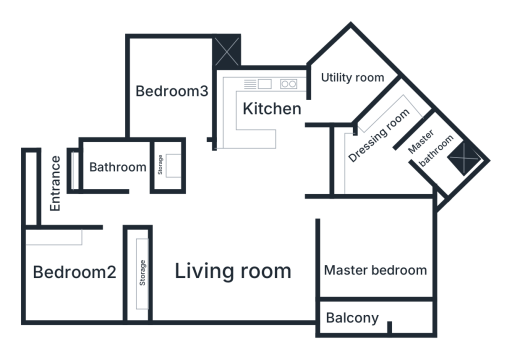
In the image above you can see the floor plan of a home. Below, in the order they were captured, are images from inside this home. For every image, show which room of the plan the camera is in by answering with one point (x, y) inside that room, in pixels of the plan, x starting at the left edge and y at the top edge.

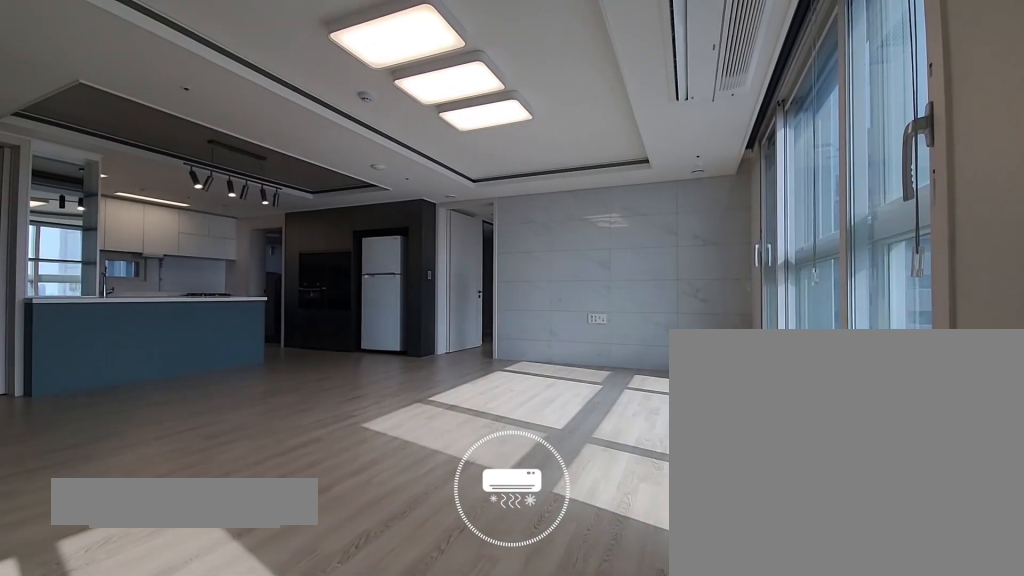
(236, 256)
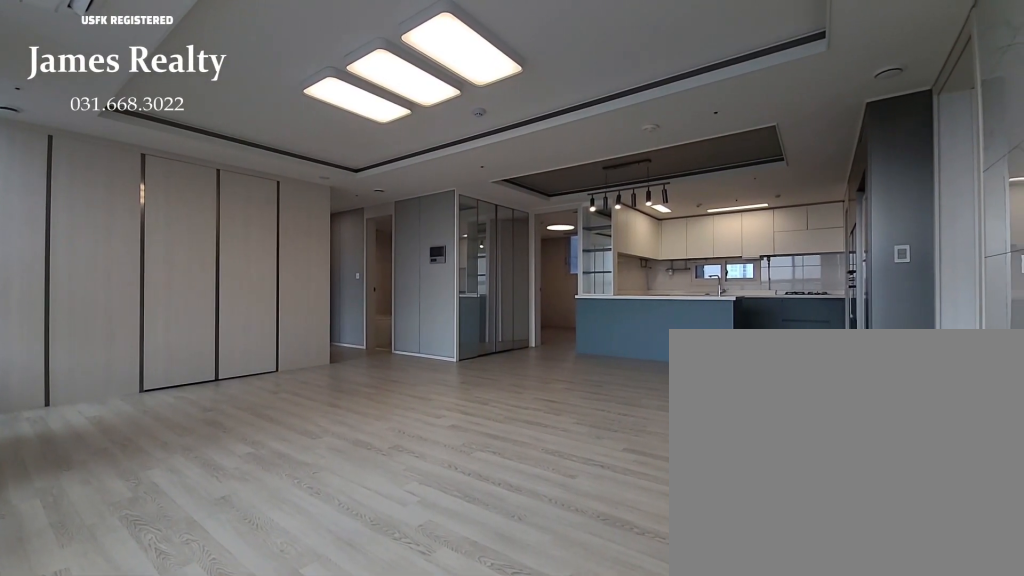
(238, 259)
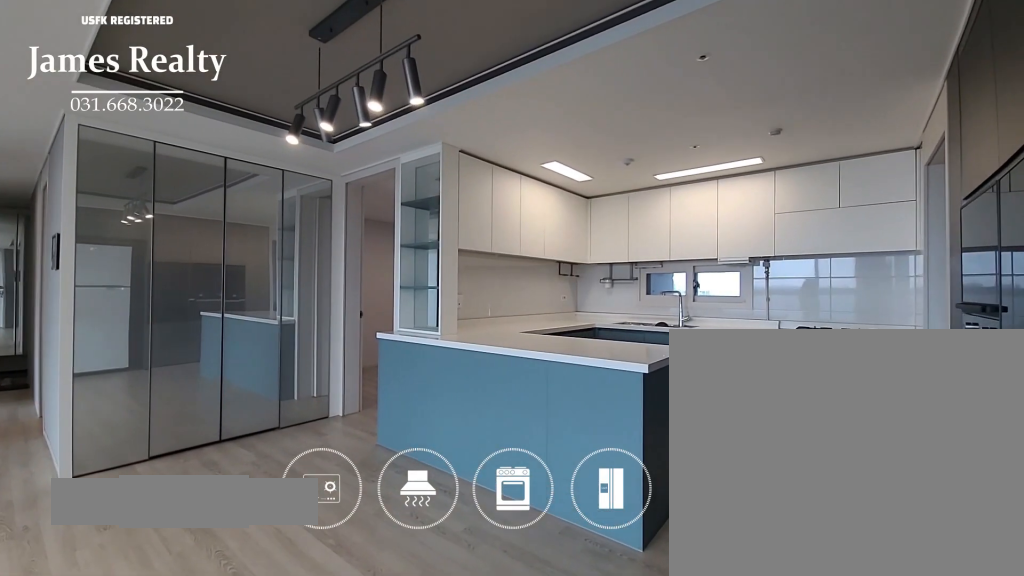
(293, 165)
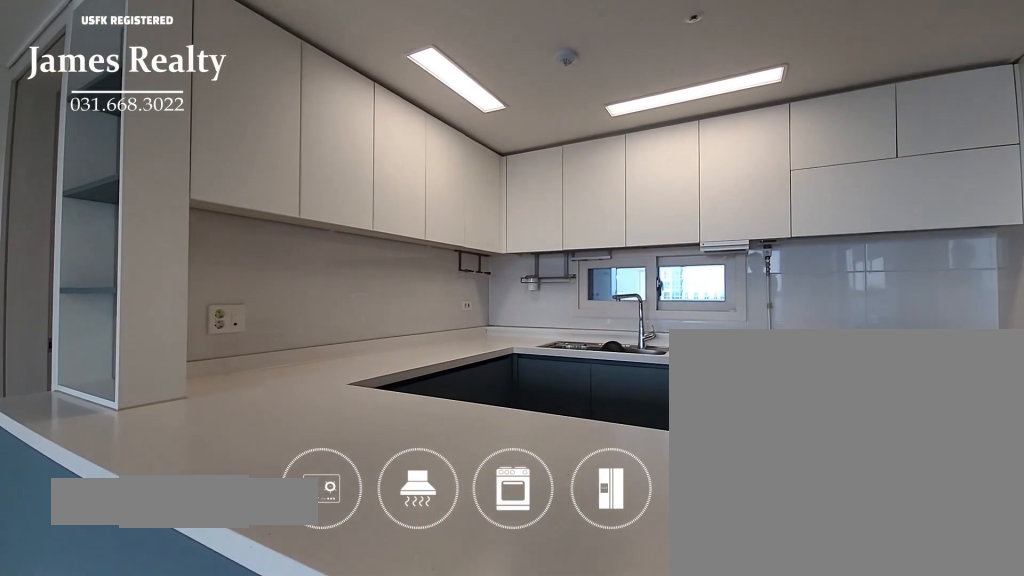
(293, 165)
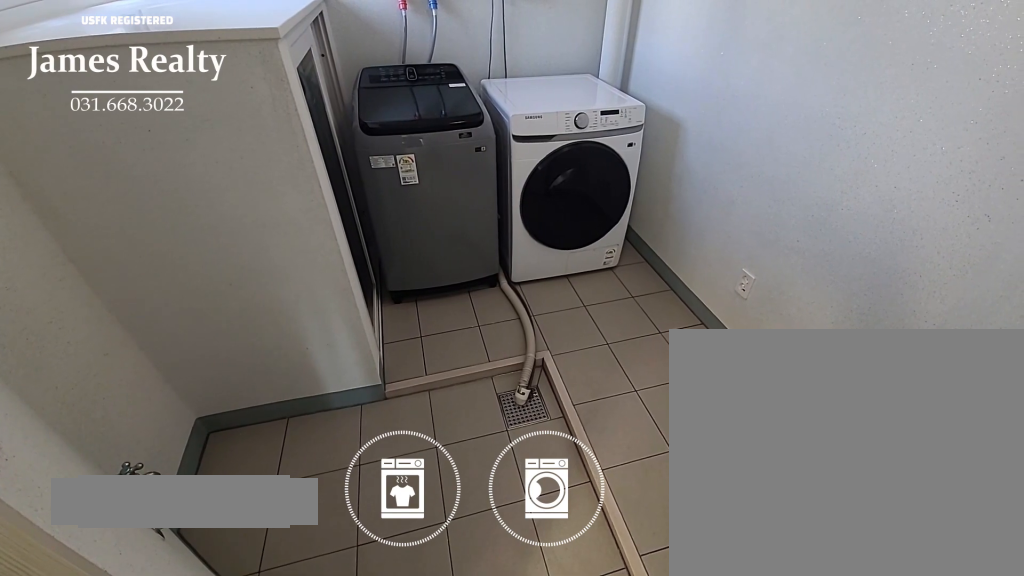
(348, 64)
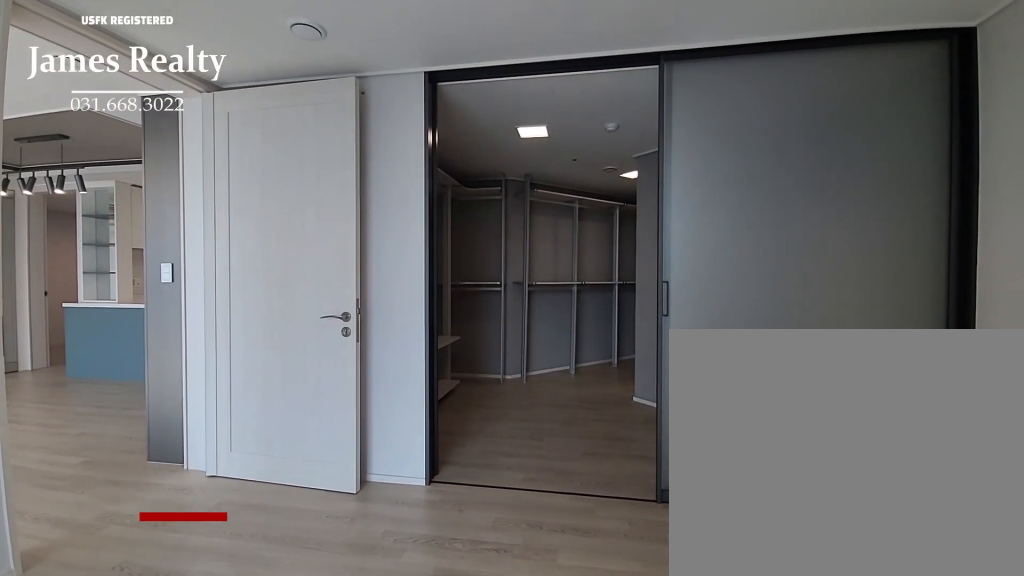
(373, 257)
